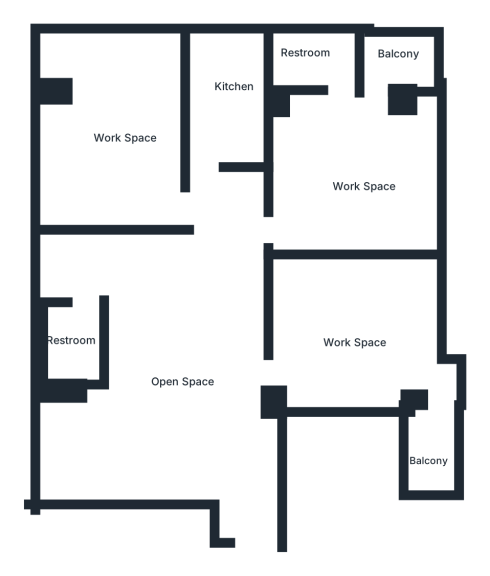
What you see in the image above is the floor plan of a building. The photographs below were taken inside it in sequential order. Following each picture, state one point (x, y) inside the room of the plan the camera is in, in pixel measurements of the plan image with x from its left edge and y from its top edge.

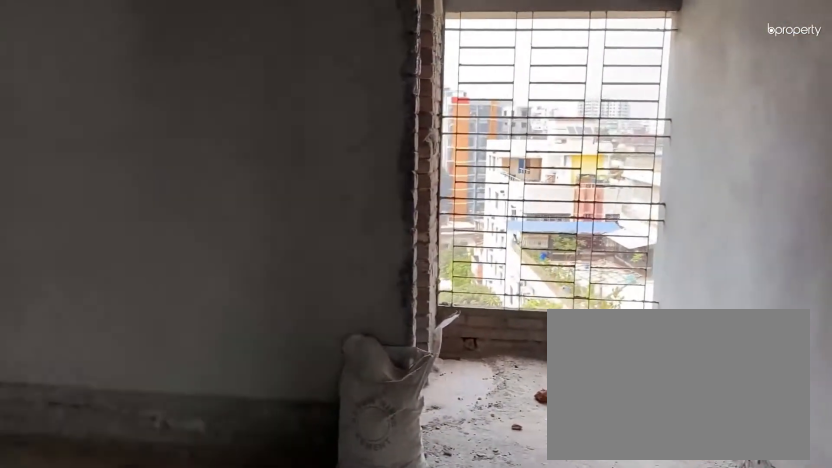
(210, 361)
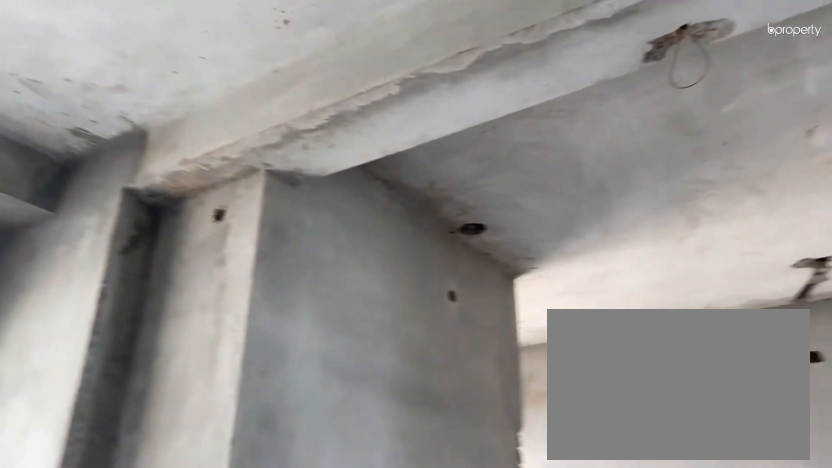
(210, 361)
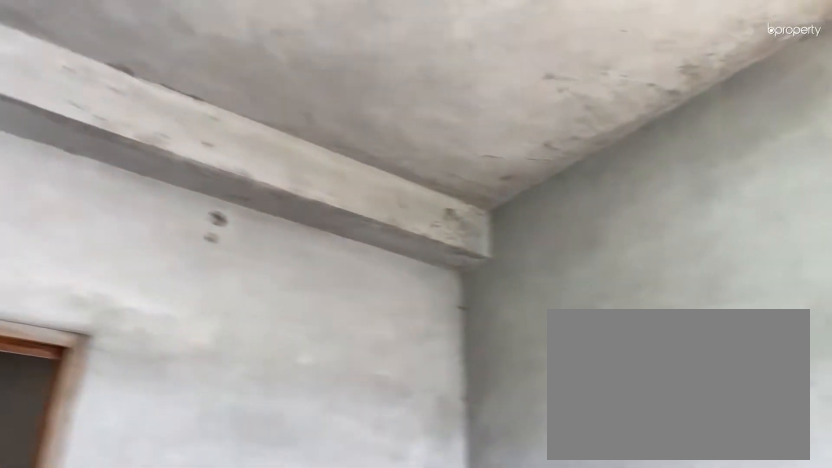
(363, 358)
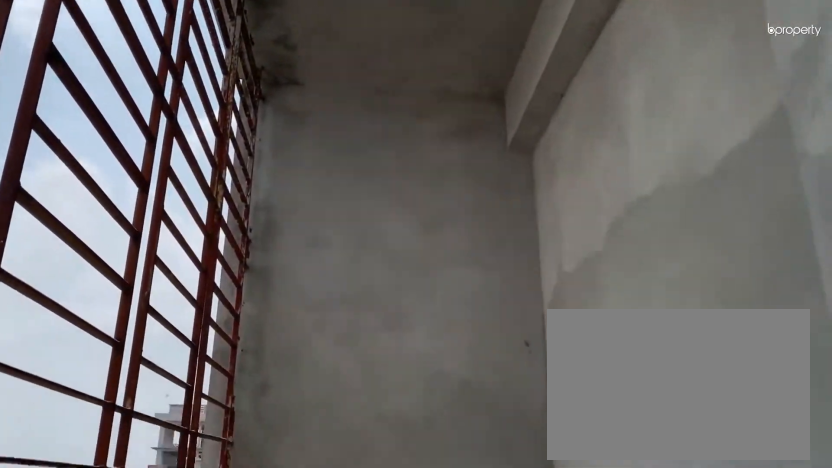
(434, 447)
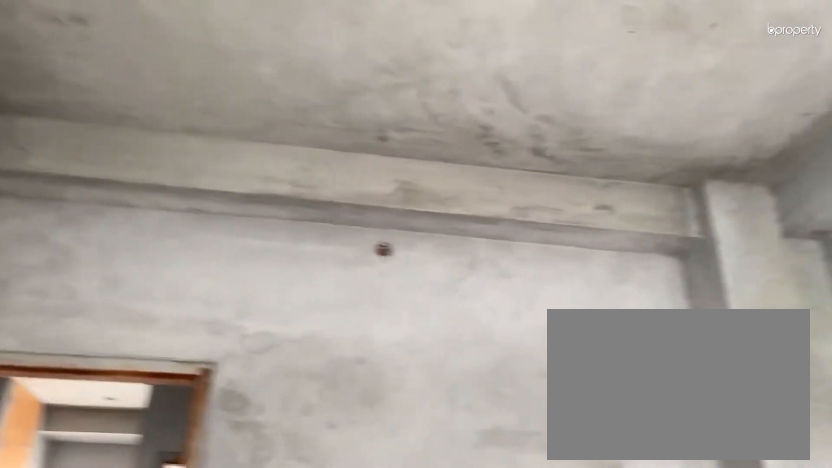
(356, 129)
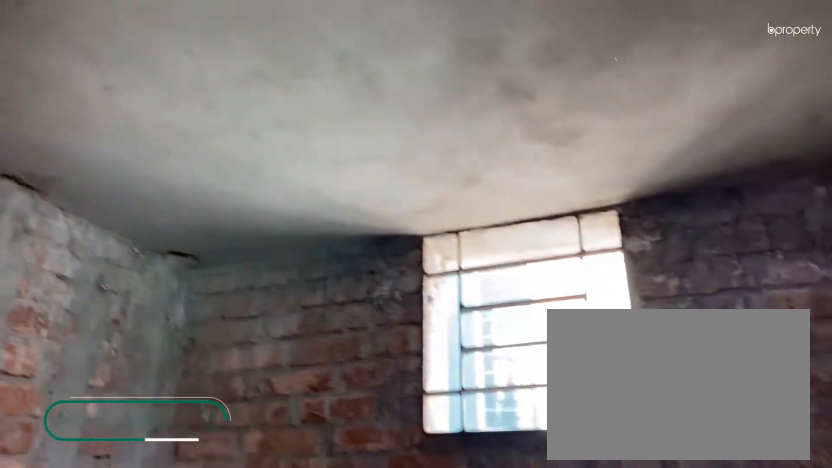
(322, 58)
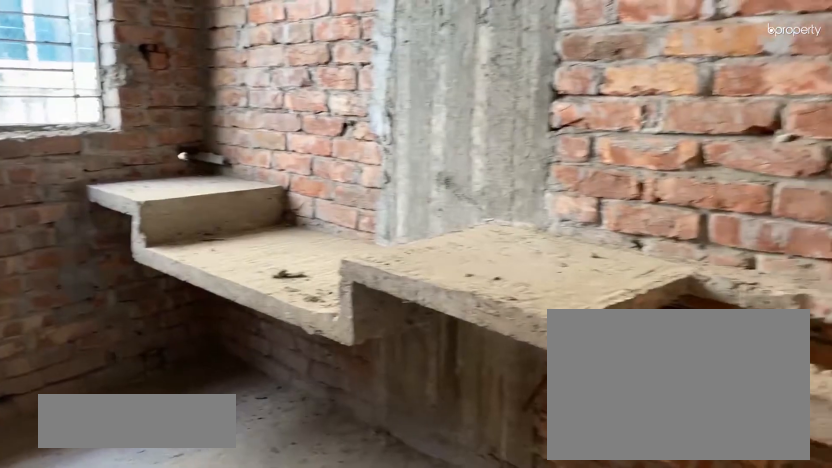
(229, 79)
